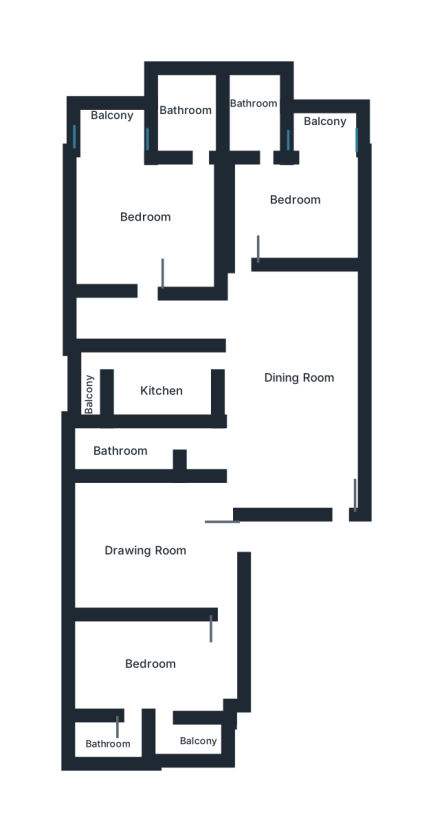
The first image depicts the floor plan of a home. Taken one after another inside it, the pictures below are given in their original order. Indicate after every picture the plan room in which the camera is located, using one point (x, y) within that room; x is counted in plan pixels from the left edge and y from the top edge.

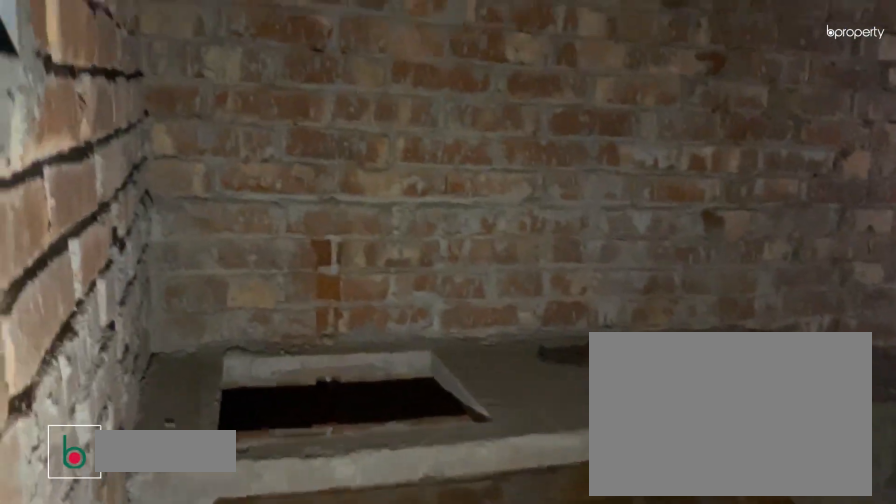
(167, 388)
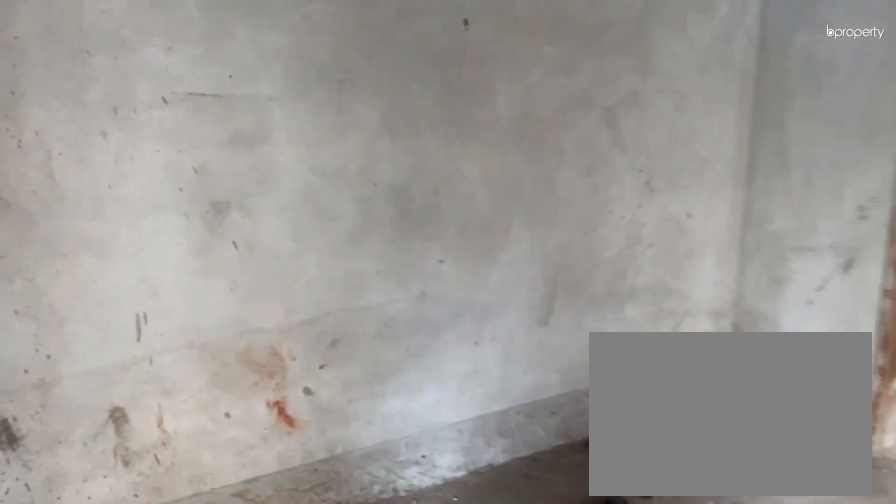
(140, 223)
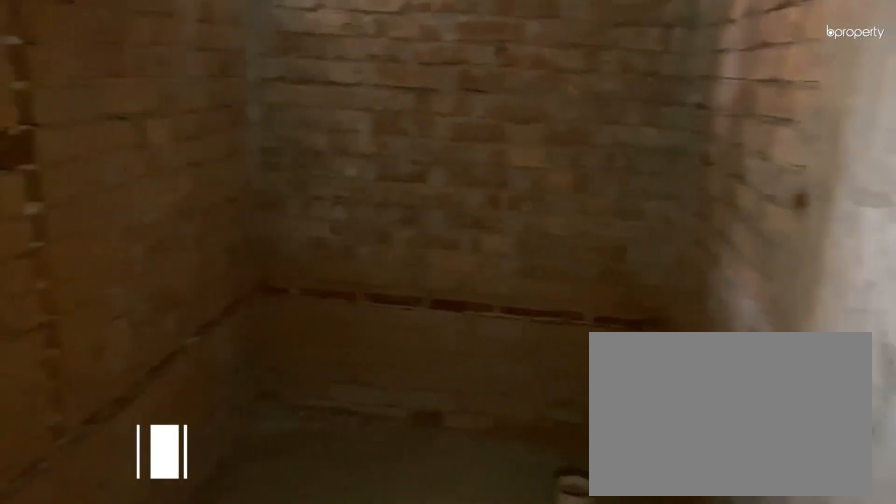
(182, 109)
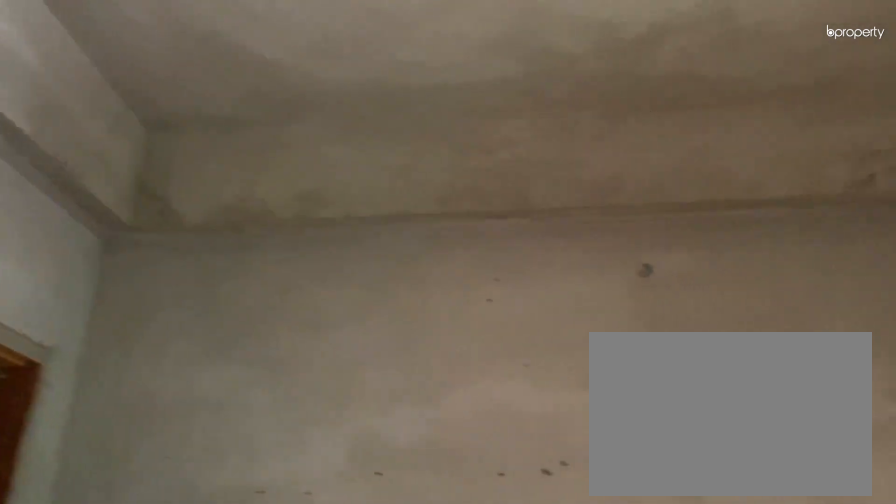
(303, 203)
